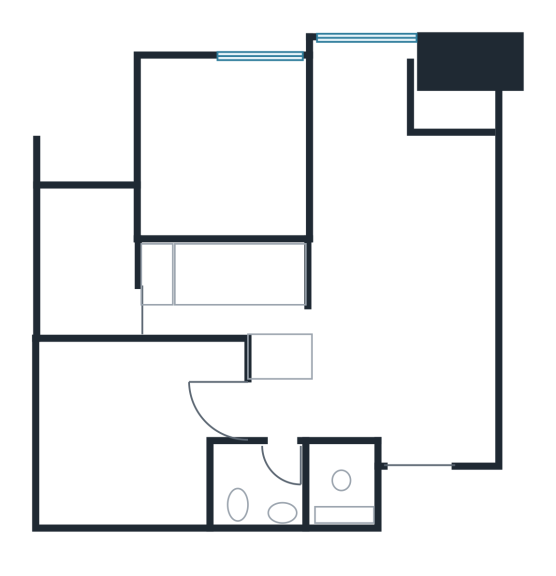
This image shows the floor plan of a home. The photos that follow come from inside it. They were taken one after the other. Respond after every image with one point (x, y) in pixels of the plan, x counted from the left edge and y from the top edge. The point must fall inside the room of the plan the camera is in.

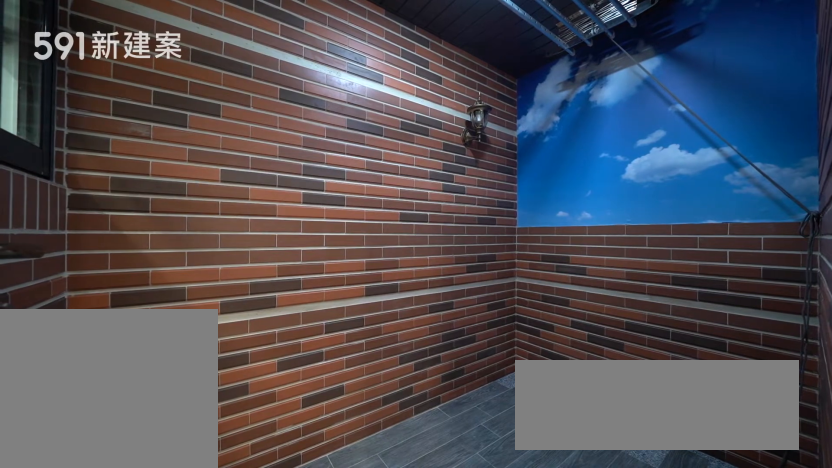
(85, 255)
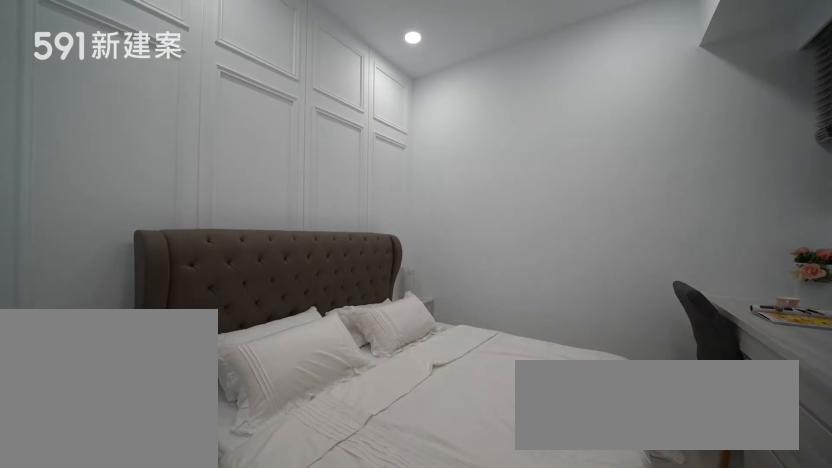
(129, 430)
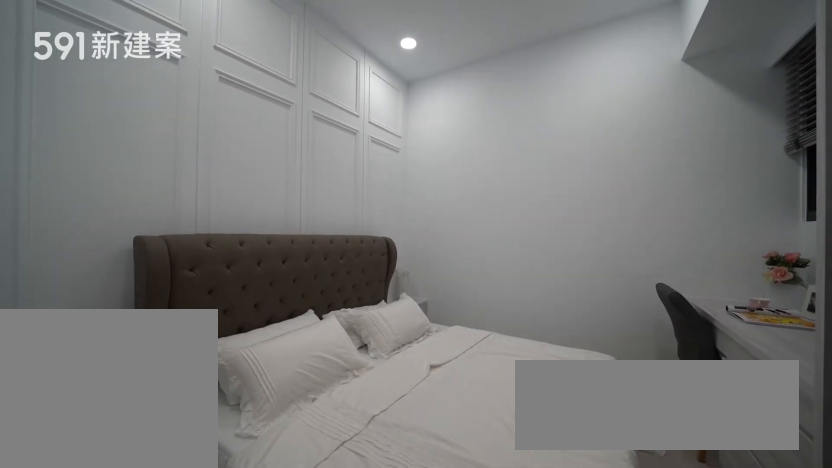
(129, 430)
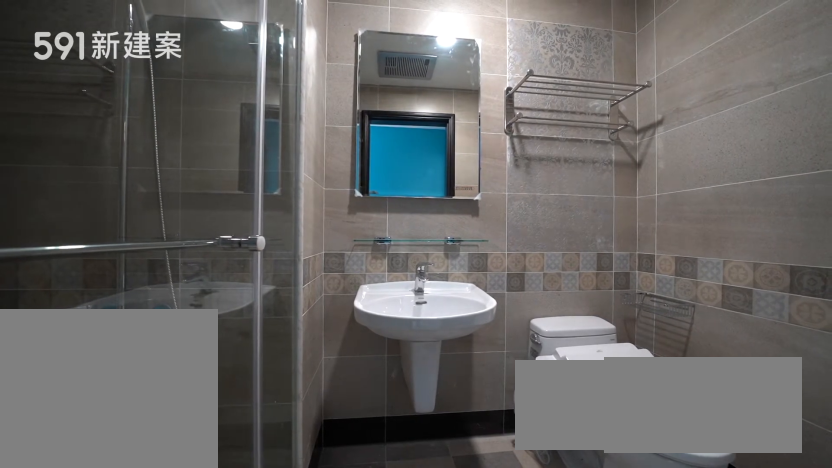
(296, 485)
